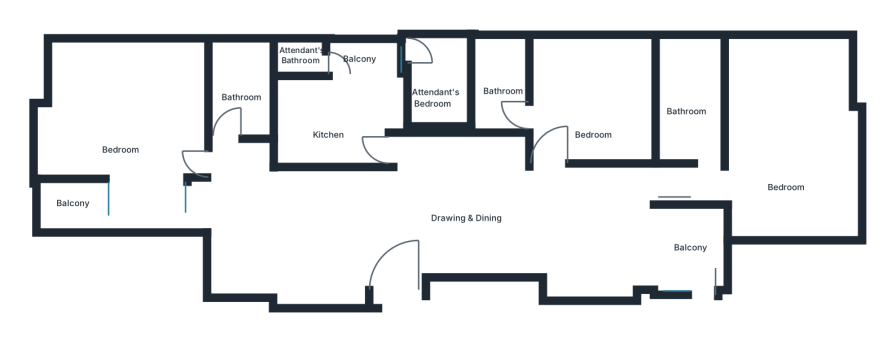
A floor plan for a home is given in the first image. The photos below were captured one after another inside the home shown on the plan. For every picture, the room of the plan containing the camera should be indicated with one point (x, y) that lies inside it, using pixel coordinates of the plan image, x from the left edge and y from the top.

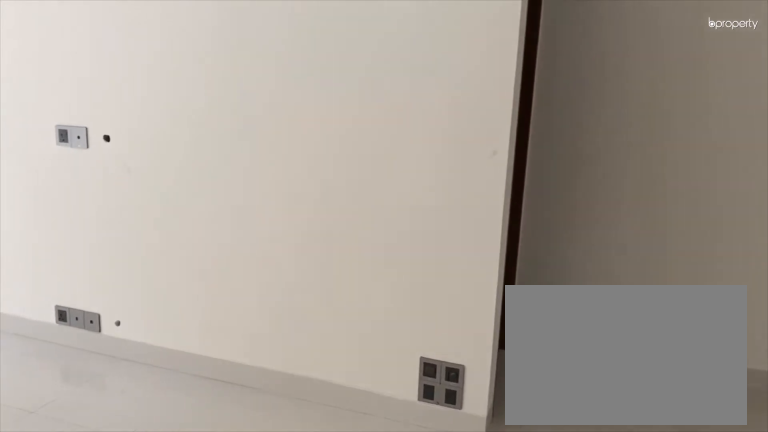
(332, 235)
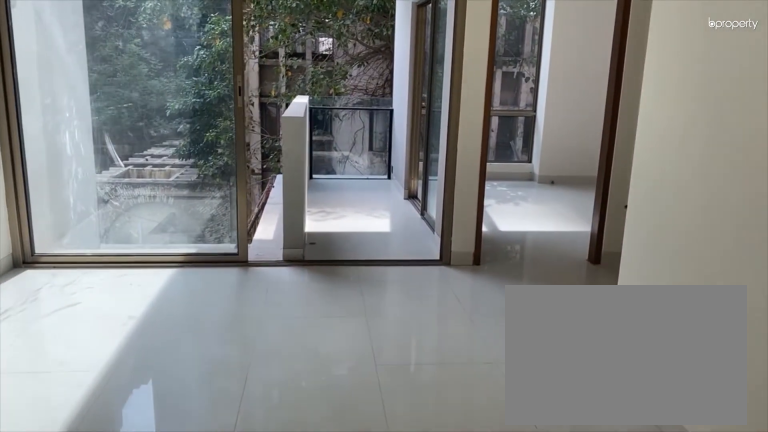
(332, 235)
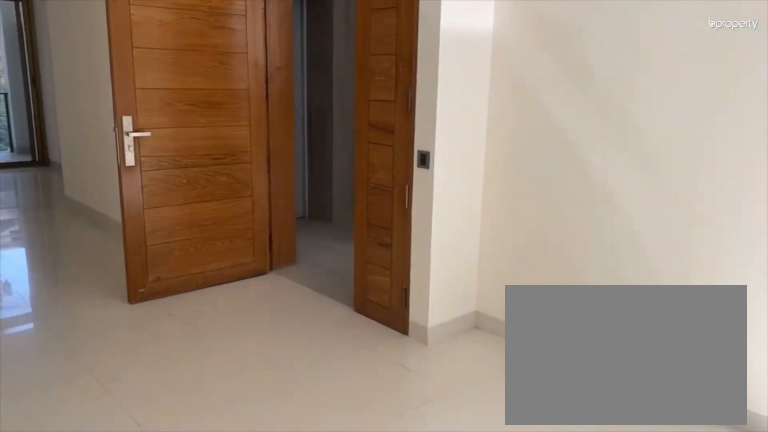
(266, 225)
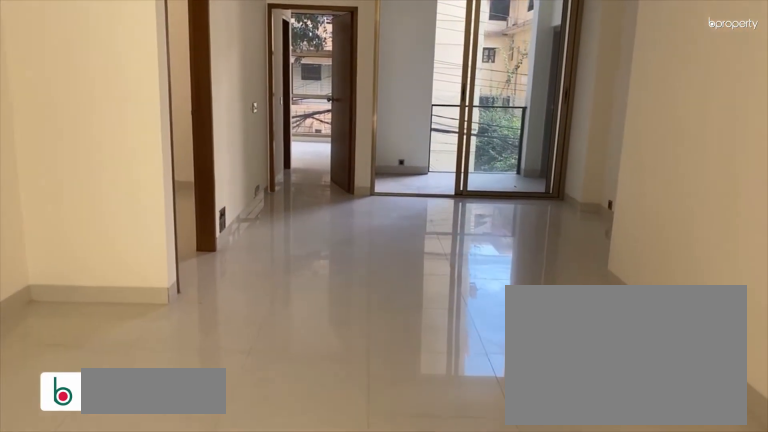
(368, 218)
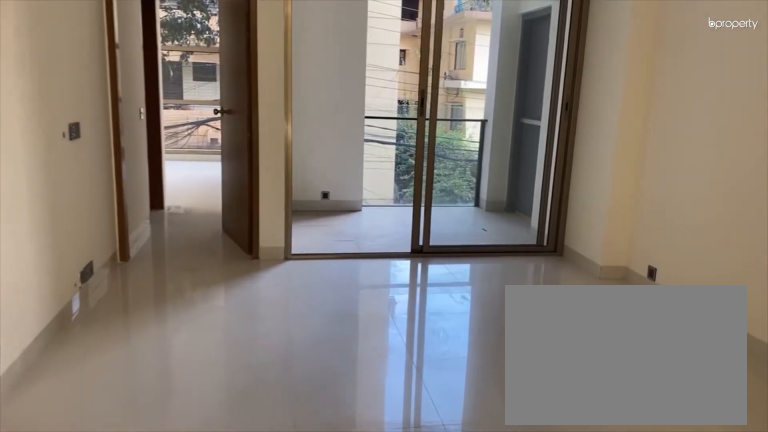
(536, 217)
